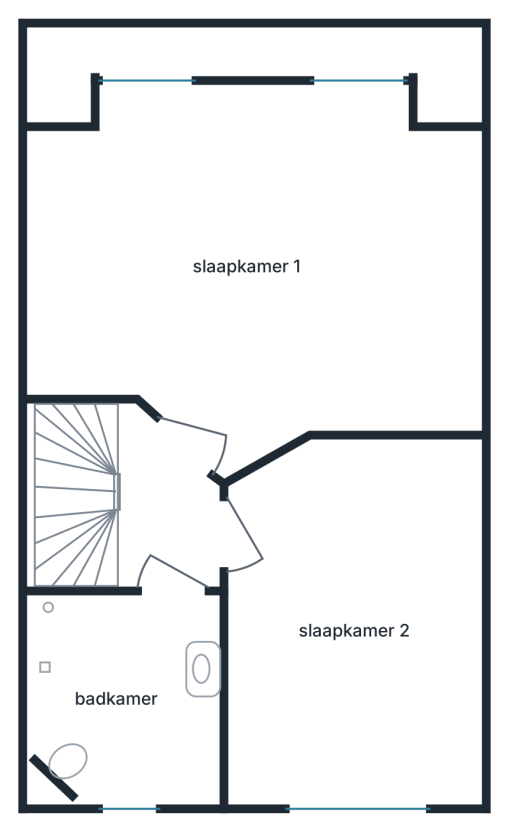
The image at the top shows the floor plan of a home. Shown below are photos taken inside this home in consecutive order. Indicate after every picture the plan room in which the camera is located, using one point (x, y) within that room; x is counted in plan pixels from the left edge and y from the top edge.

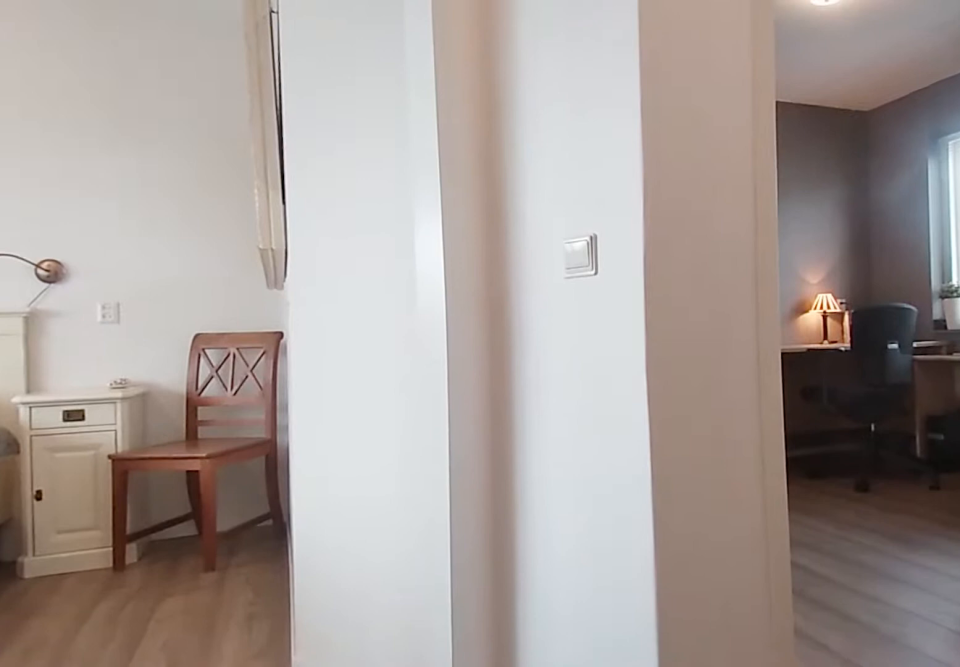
(163, 511)
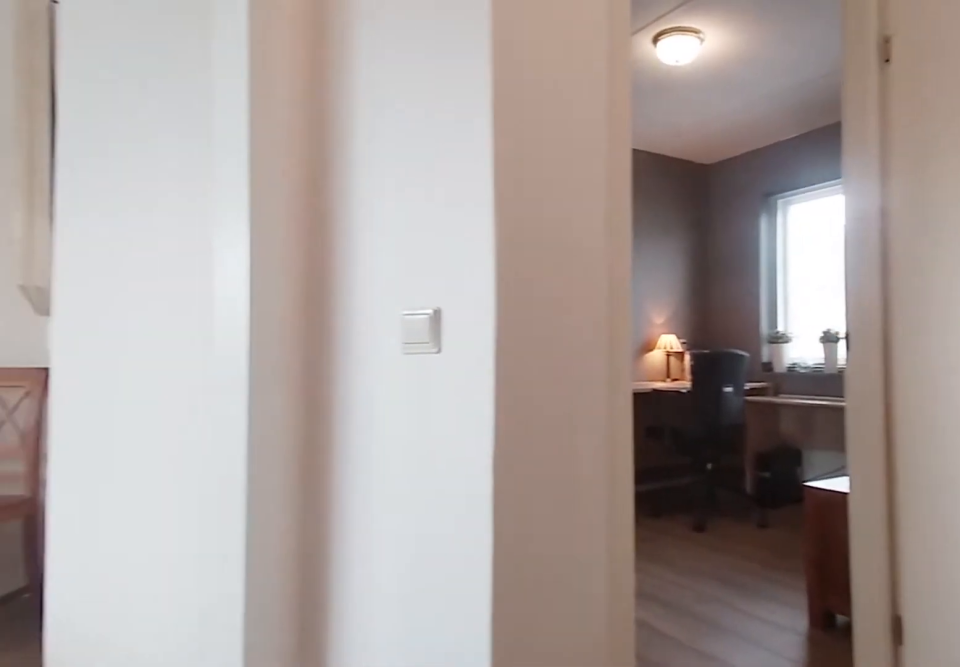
(163, 511)
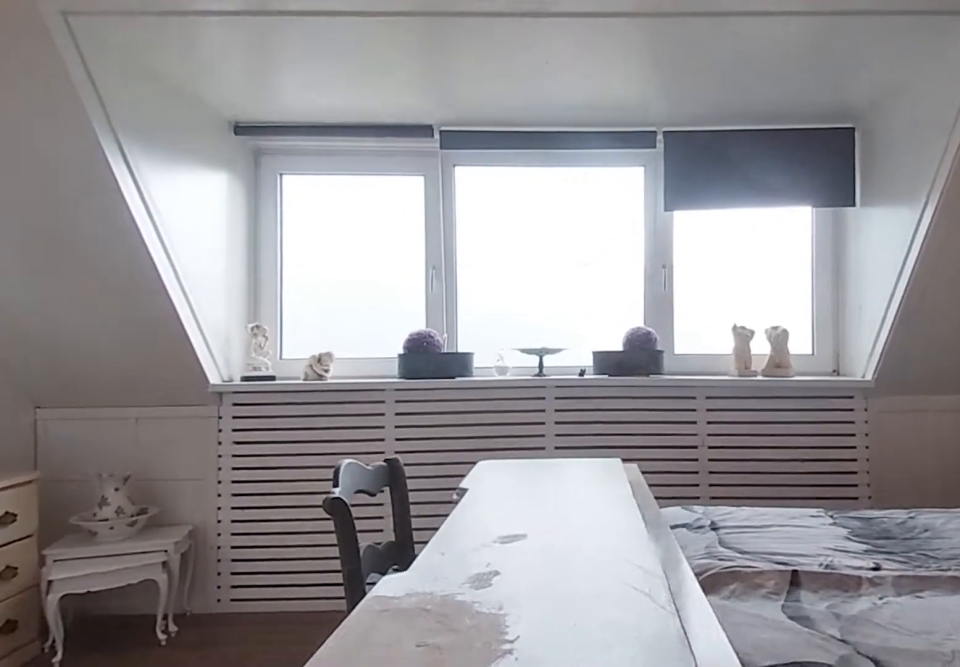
(259, 262)
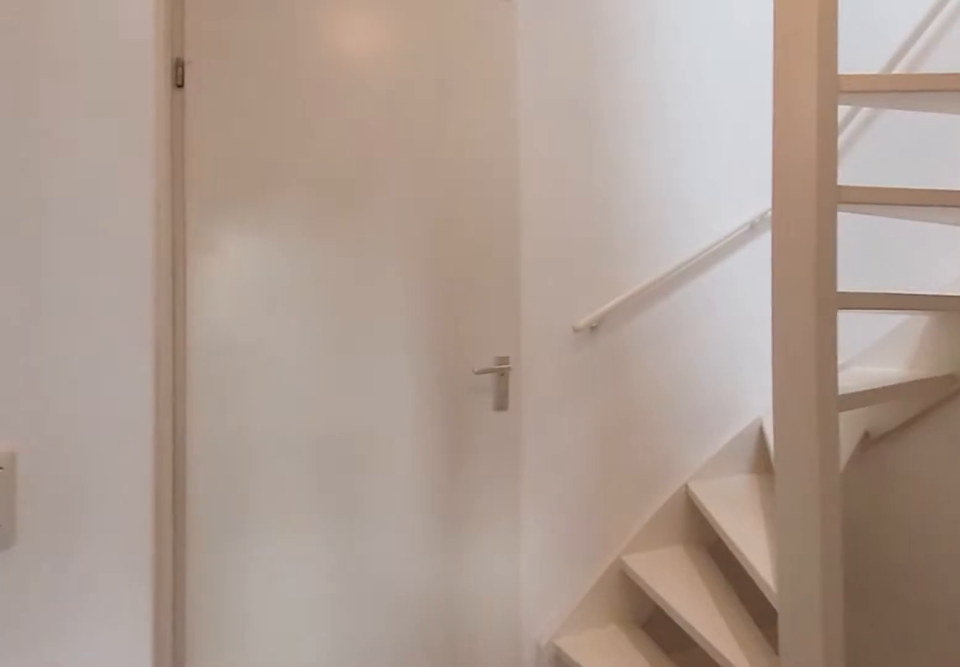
(164, 511)
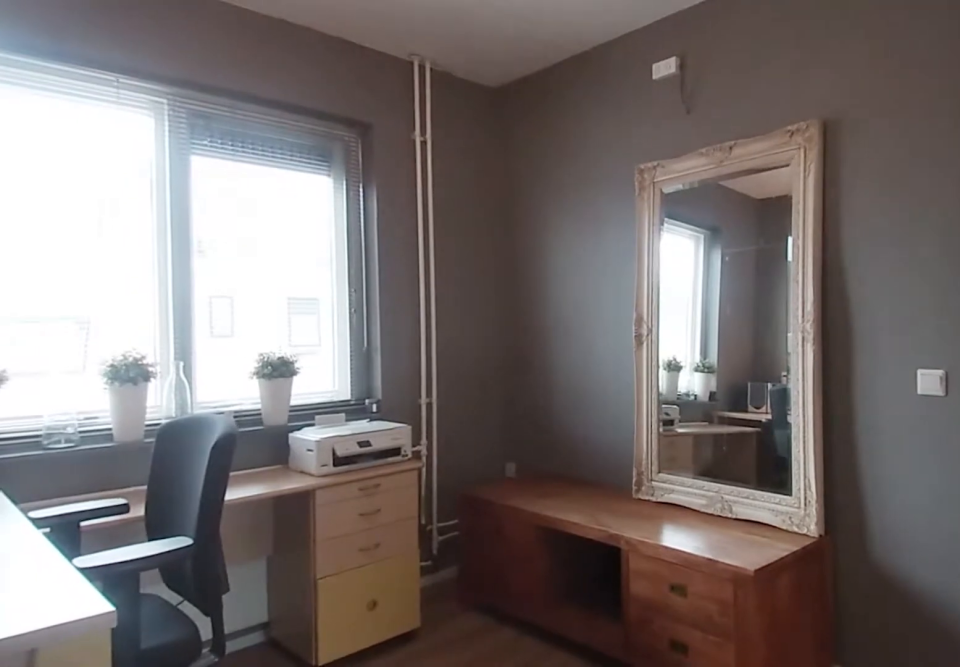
(355, 623)
